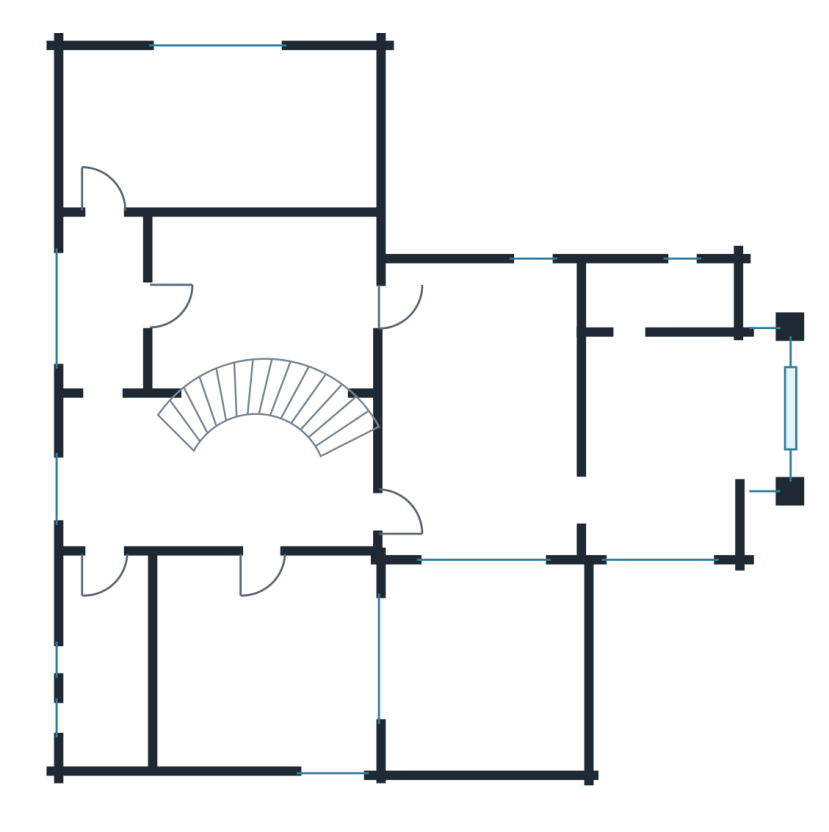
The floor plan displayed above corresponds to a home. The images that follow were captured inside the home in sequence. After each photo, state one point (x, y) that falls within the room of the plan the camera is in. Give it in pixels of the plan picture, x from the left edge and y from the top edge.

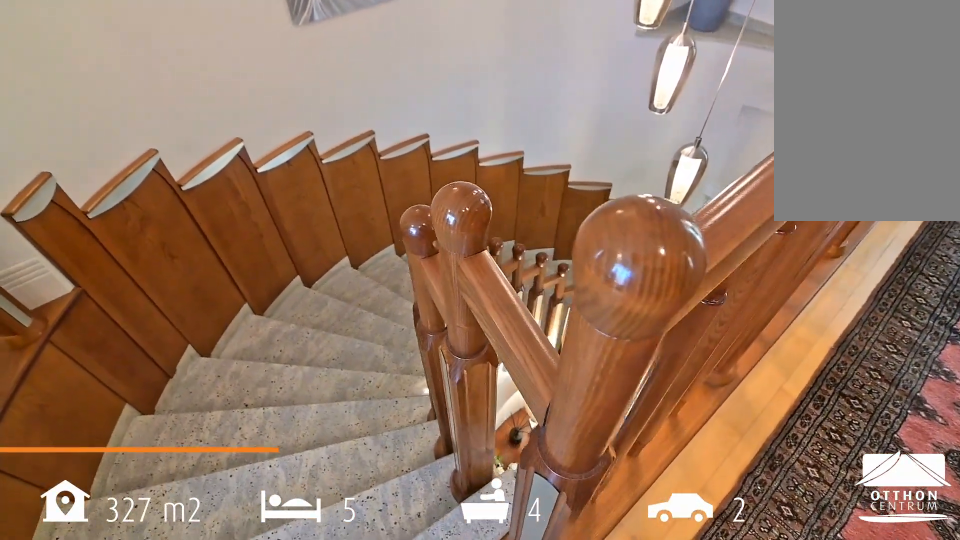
(268, 468)
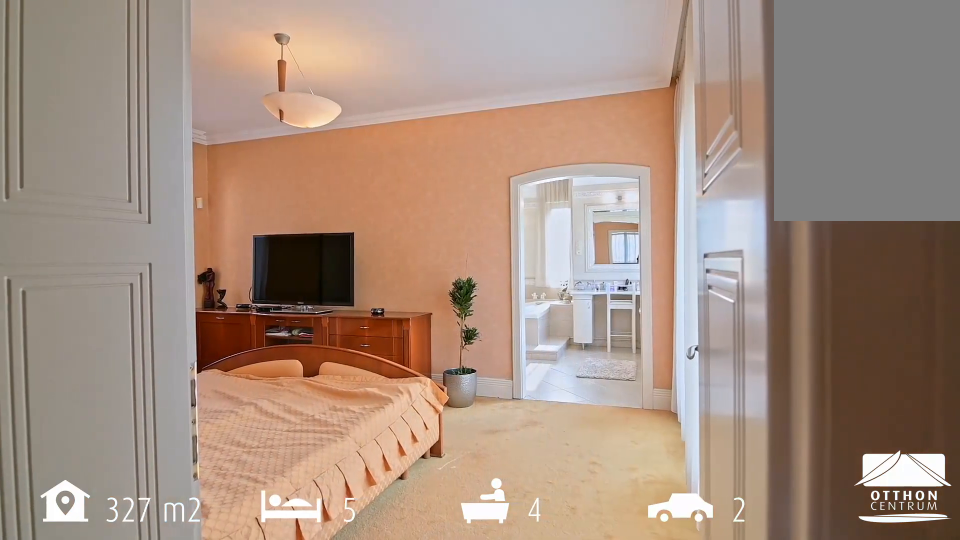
(482, 420)
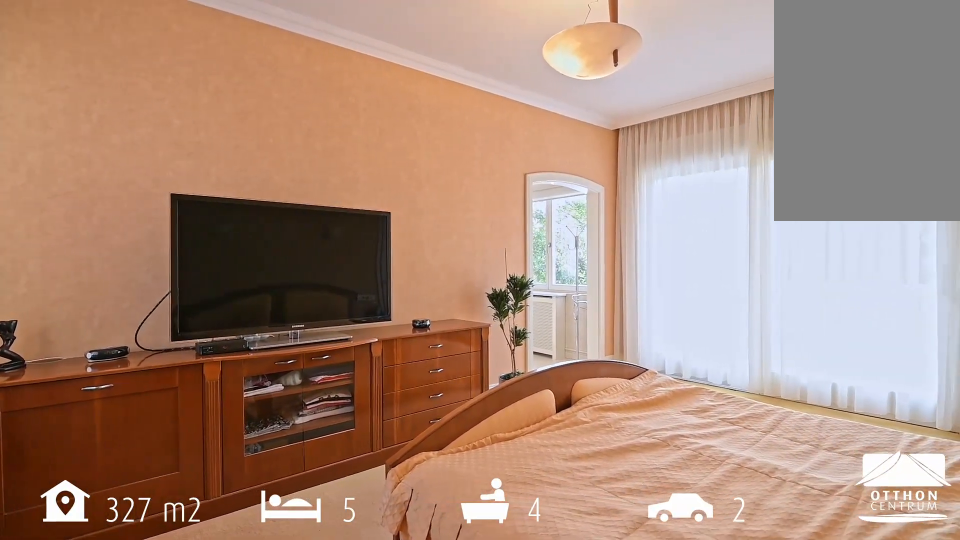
(482, 420)
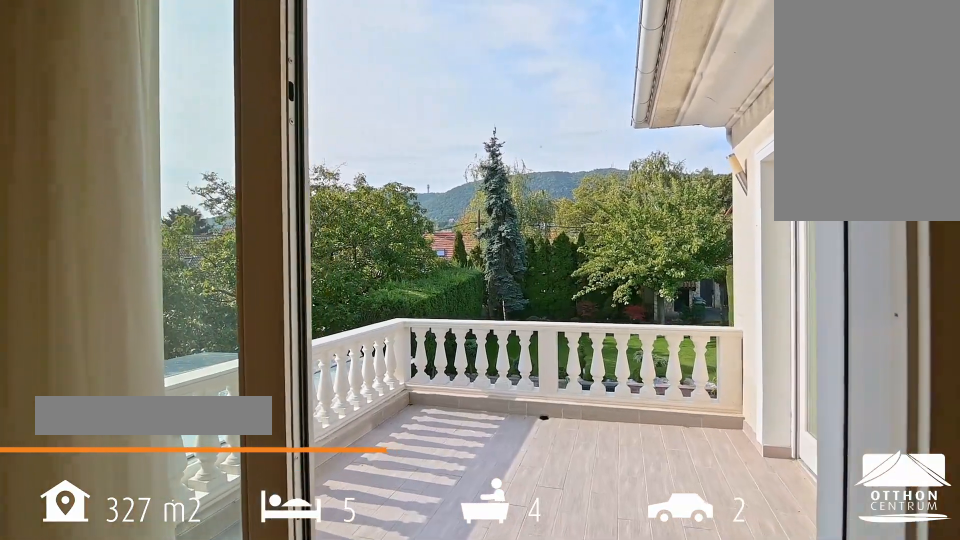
(482, 668)
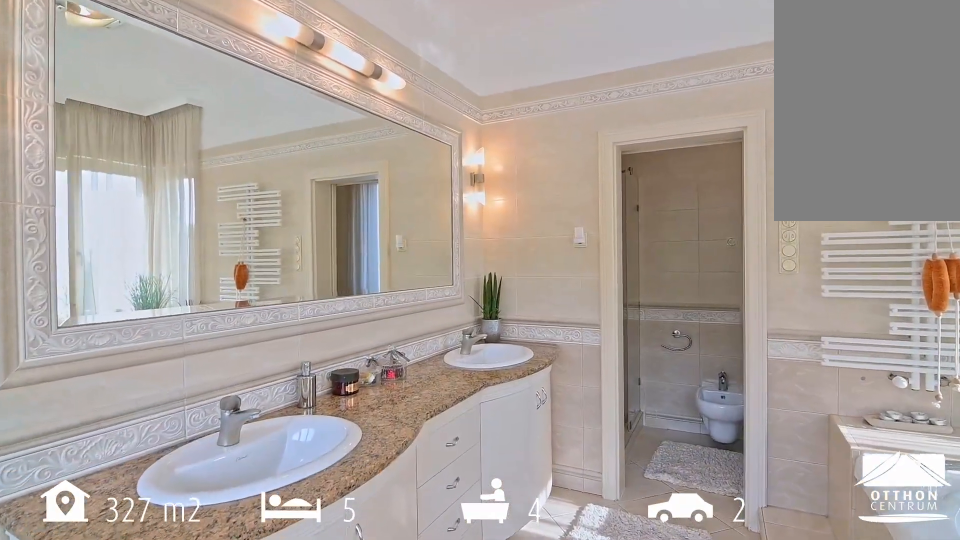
(674, 440)
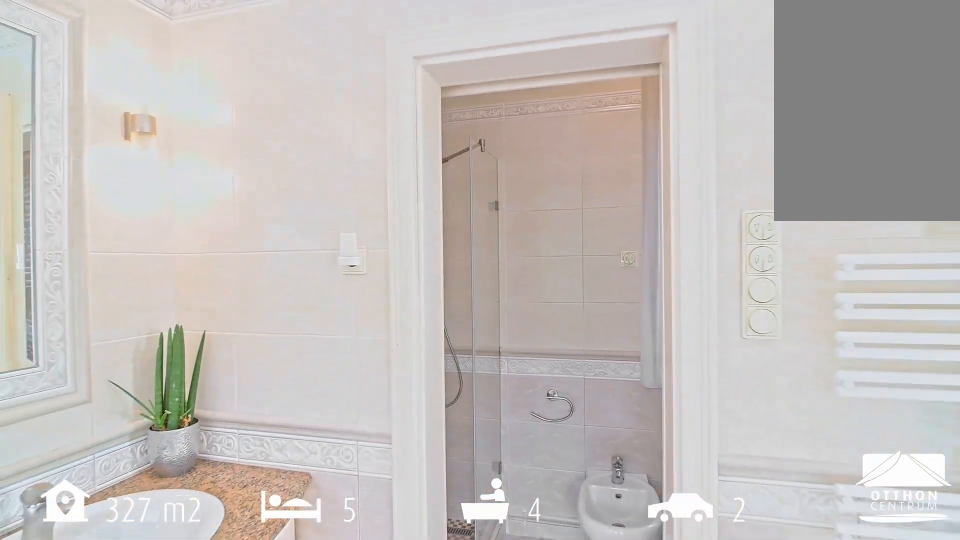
(681, 434)
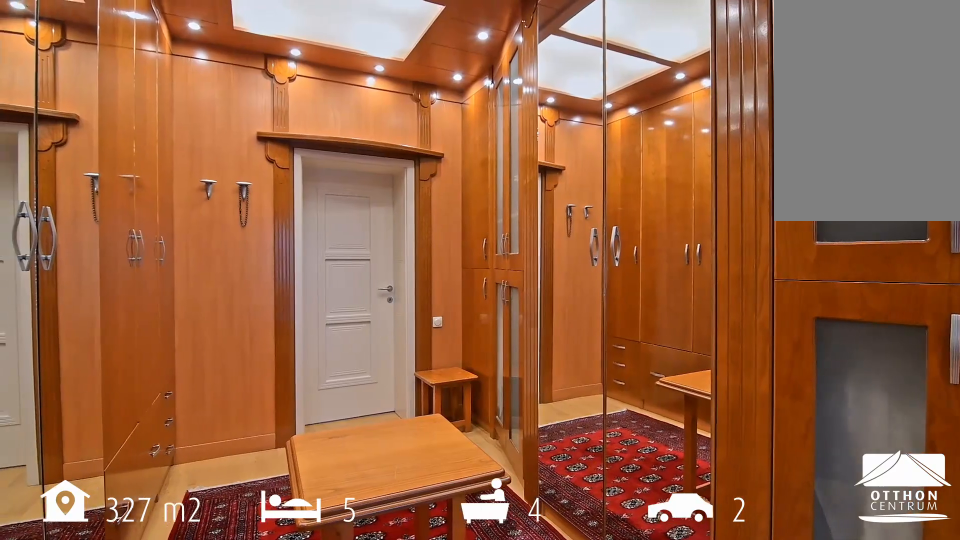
(261, 296)
